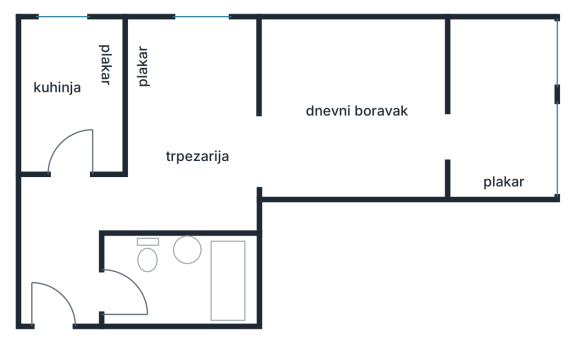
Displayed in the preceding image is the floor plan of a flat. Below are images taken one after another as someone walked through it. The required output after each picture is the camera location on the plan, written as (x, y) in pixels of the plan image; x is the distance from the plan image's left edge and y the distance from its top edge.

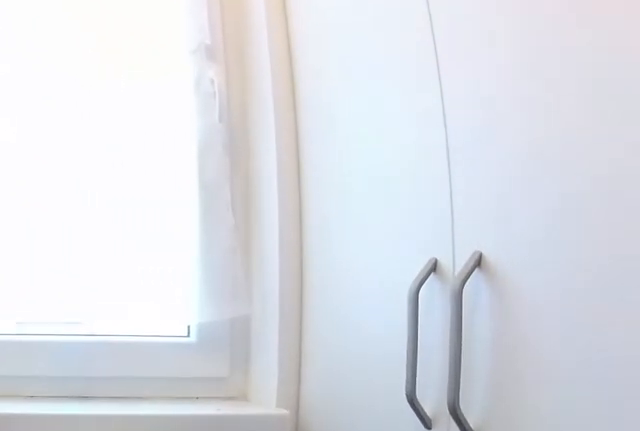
(72, 93)
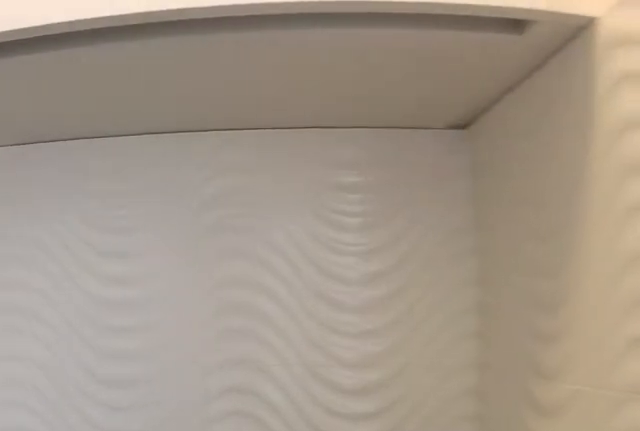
(82, 37)
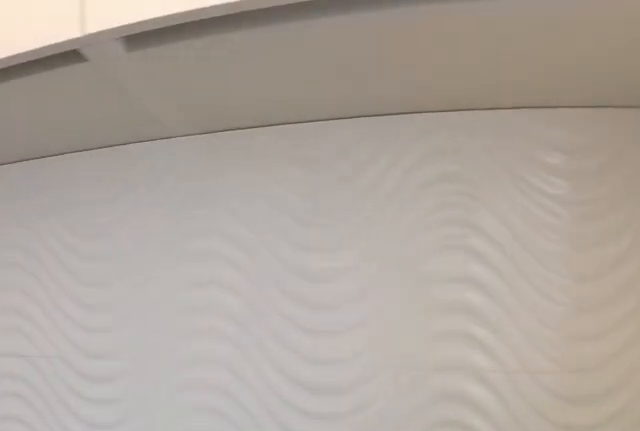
(83, 34)
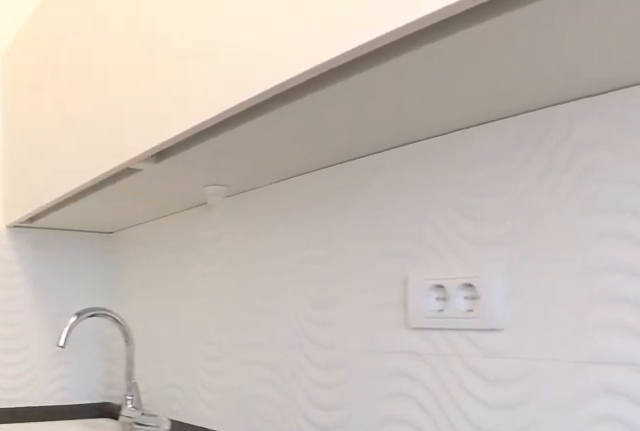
(80, 22)
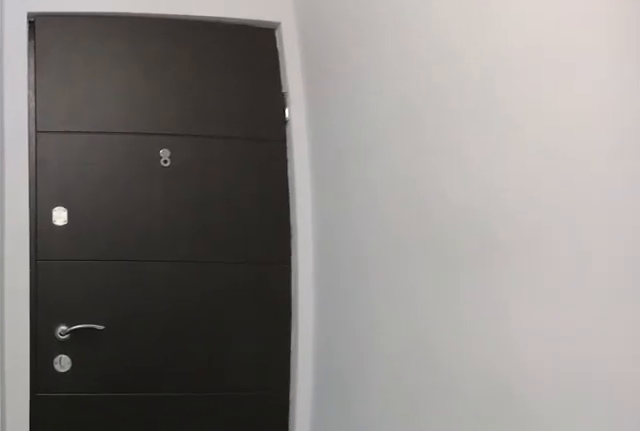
(70, 247)
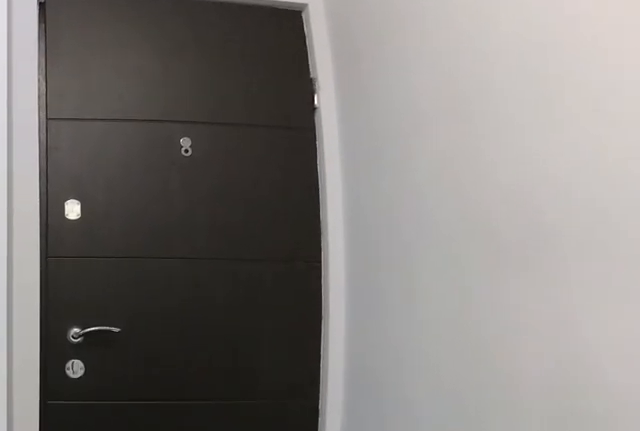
(70, 259)
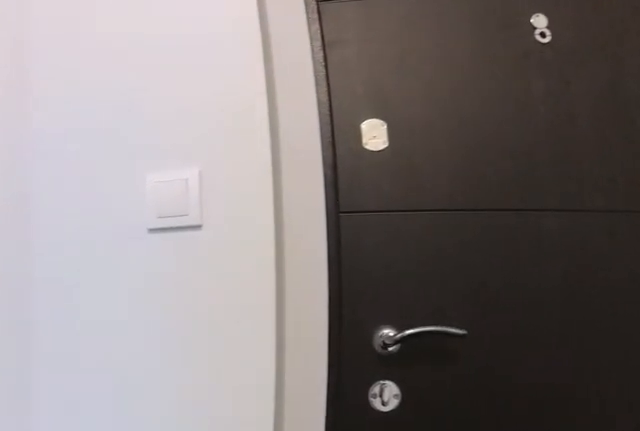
(69, 290)
